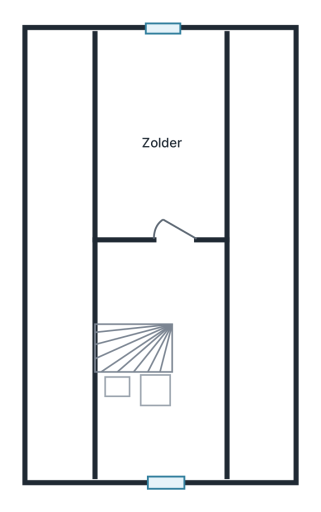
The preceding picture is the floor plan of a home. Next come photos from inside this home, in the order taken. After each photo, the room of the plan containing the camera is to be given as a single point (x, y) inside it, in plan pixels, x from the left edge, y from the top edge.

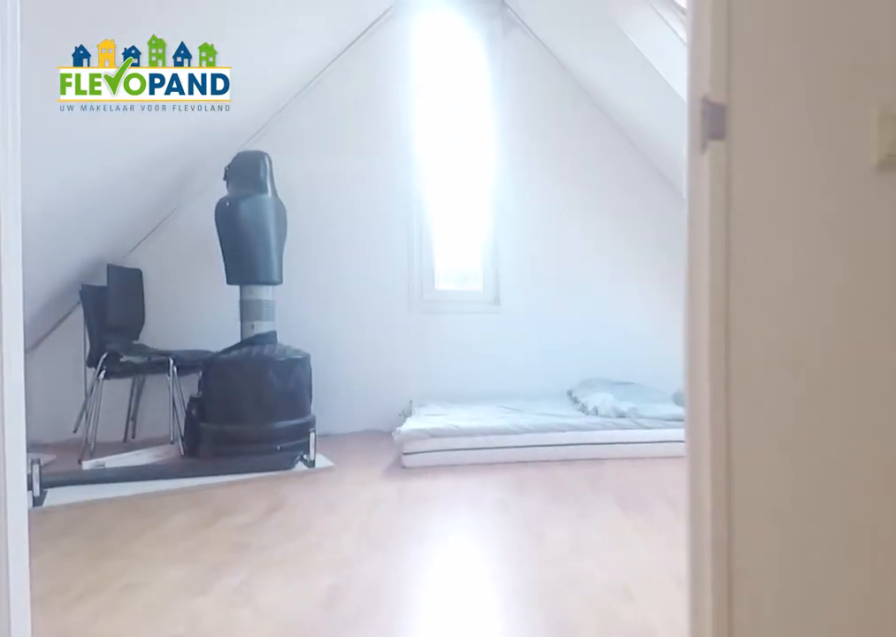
(164, 366)
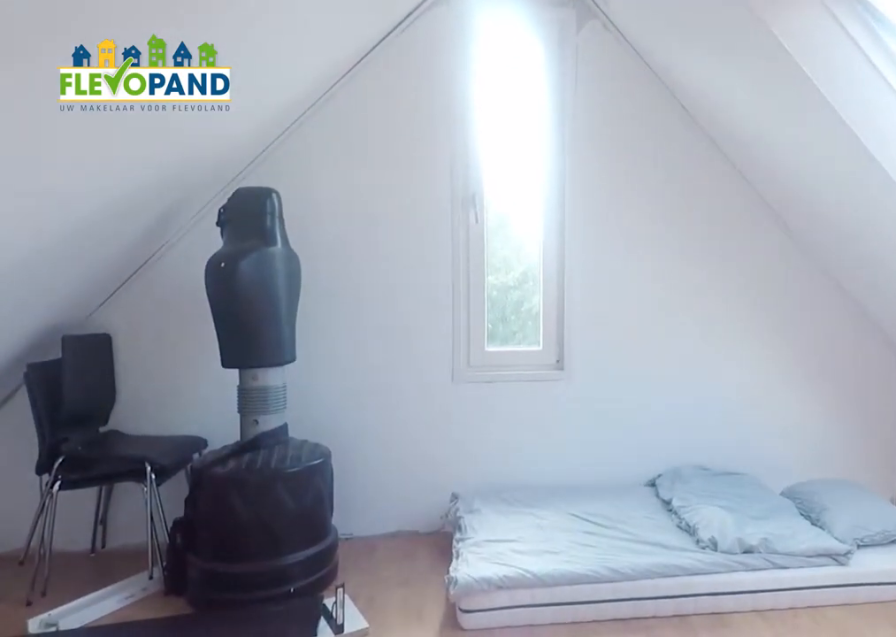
(162, 137)
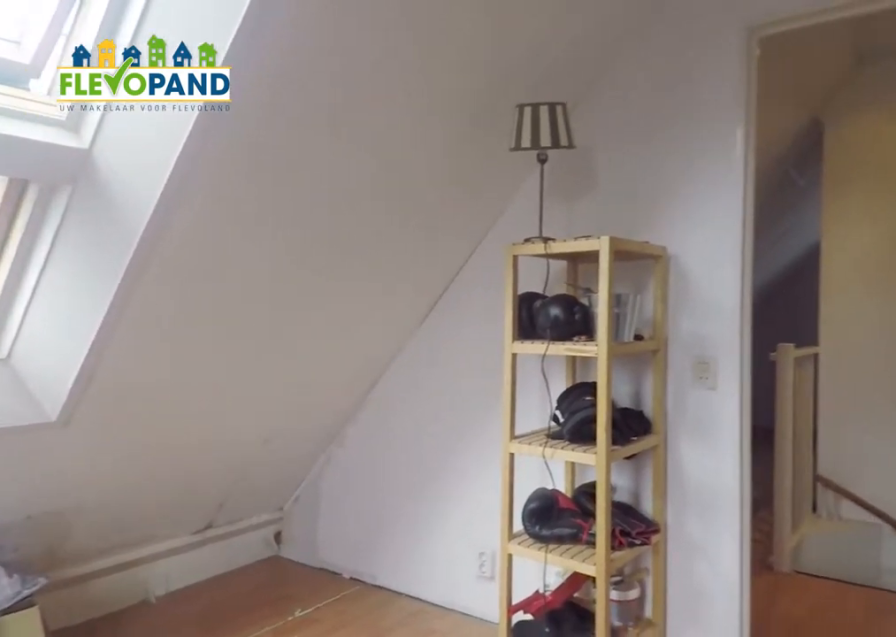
(162, 137)
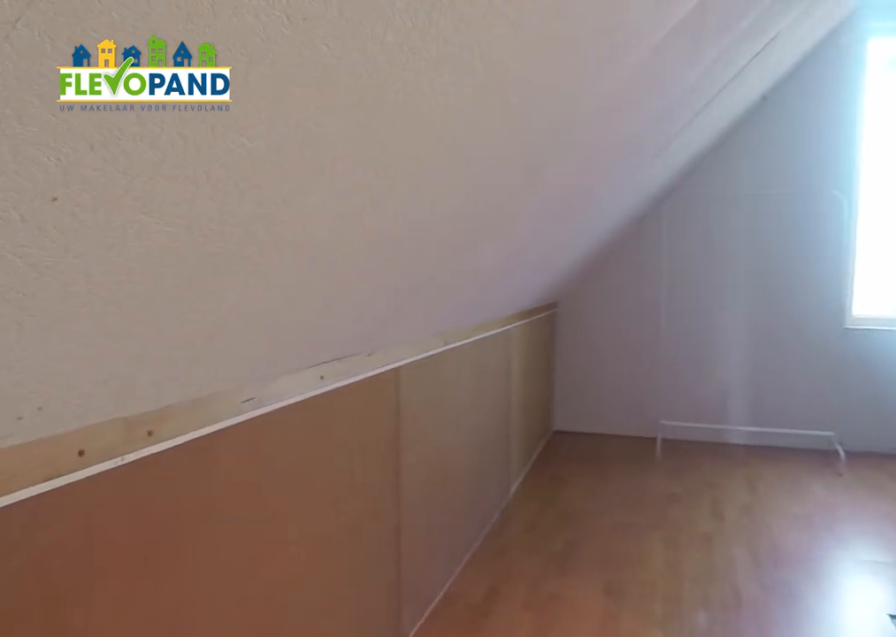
(165, 361)
